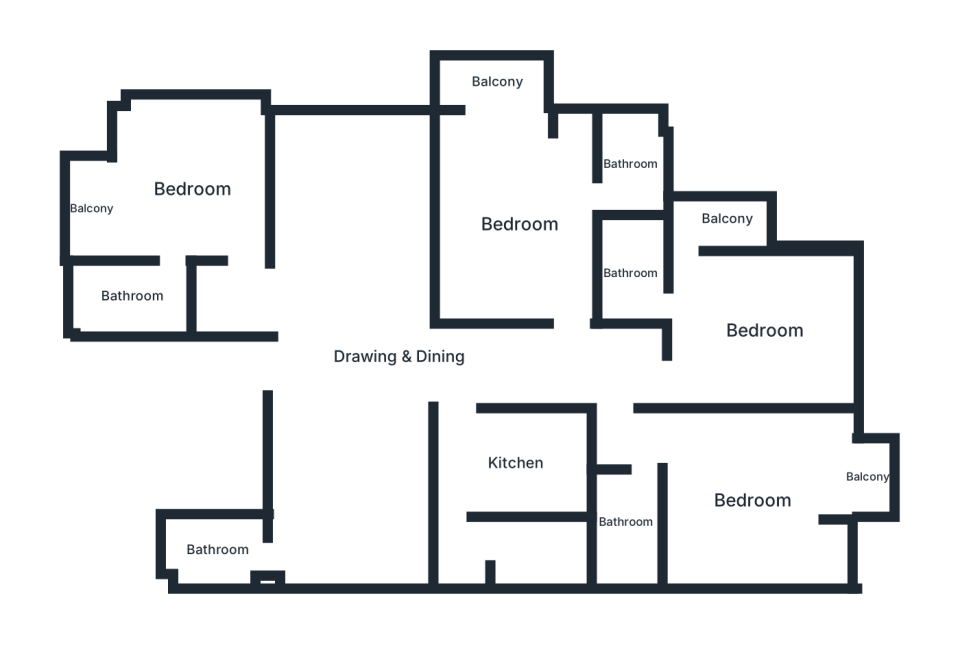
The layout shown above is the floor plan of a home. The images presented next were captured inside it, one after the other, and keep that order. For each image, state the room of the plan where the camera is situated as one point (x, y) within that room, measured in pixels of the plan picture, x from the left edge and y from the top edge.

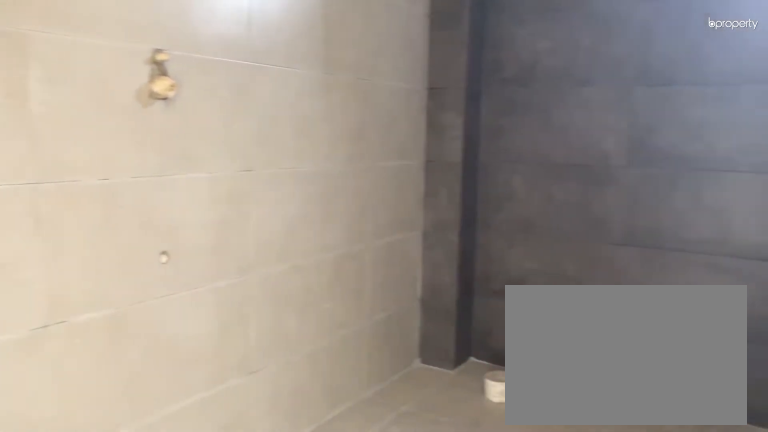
(132, 296)
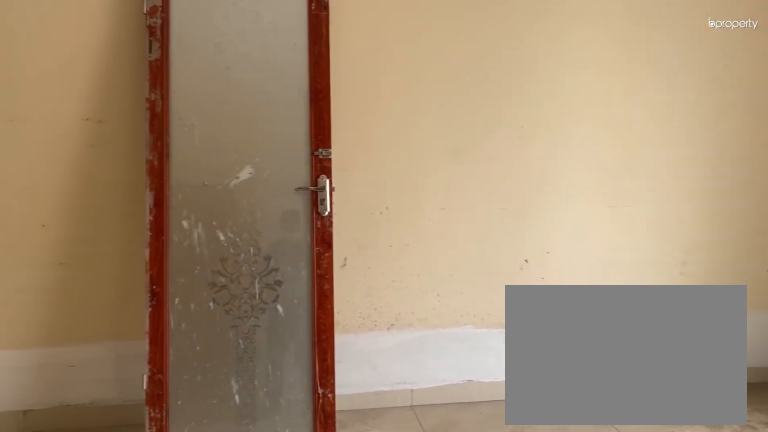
(519, 225)
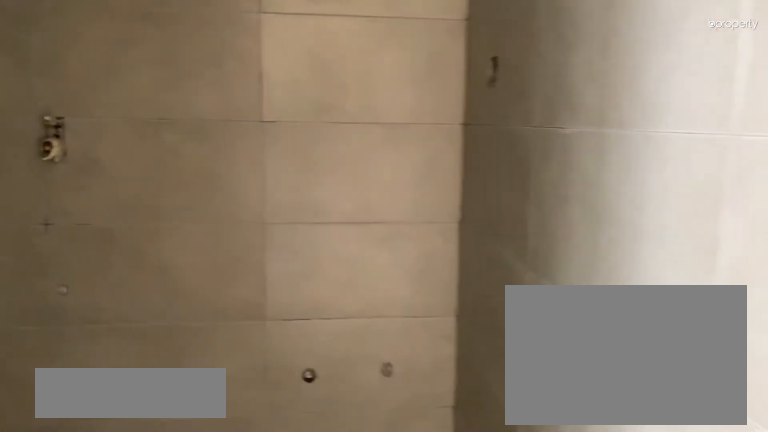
(631, 165)
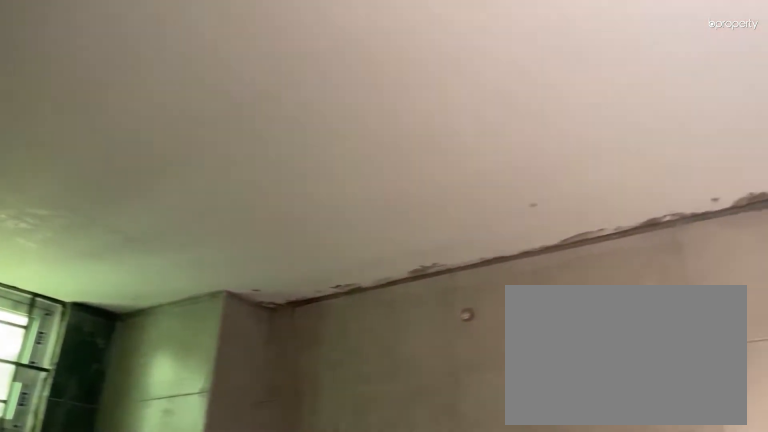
(631, 165)
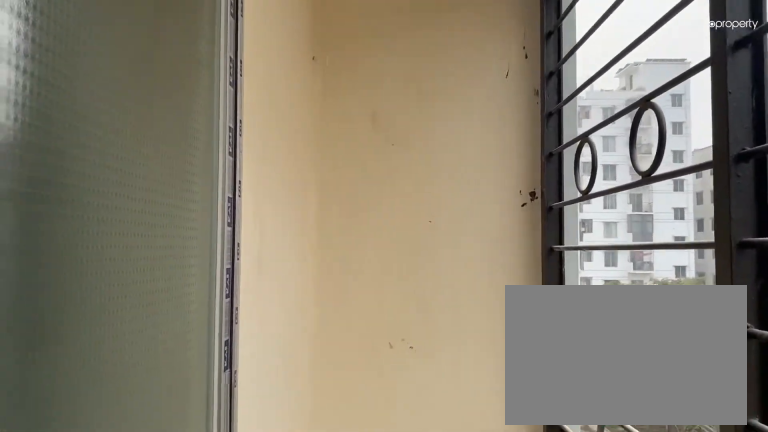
(498, 82)
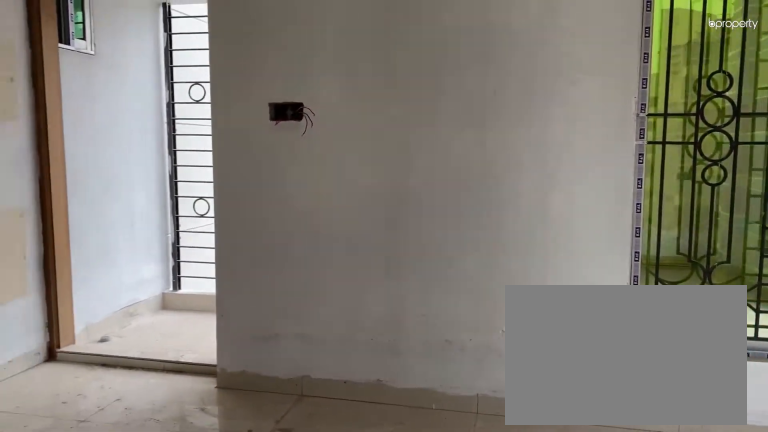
(763, 331)
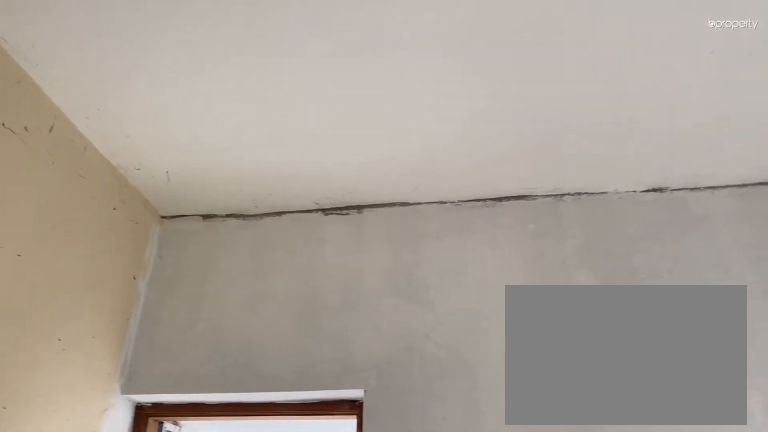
(763, 331)
